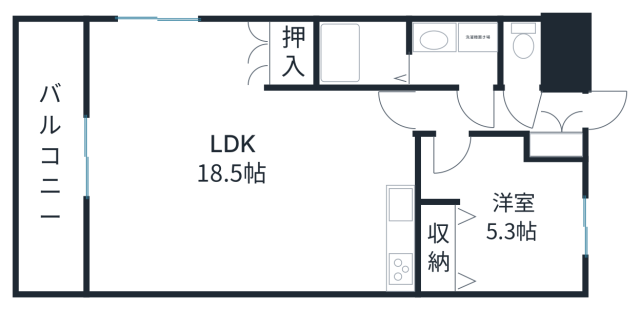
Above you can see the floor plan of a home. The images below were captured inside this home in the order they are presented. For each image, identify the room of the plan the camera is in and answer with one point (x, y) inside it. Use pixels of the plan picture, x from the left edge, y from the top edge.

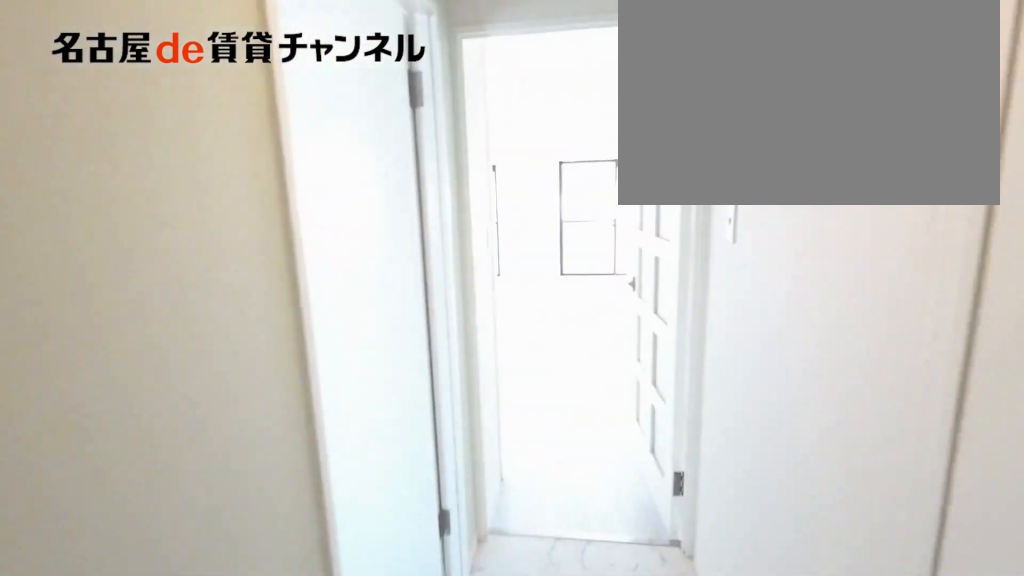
(477, 111)
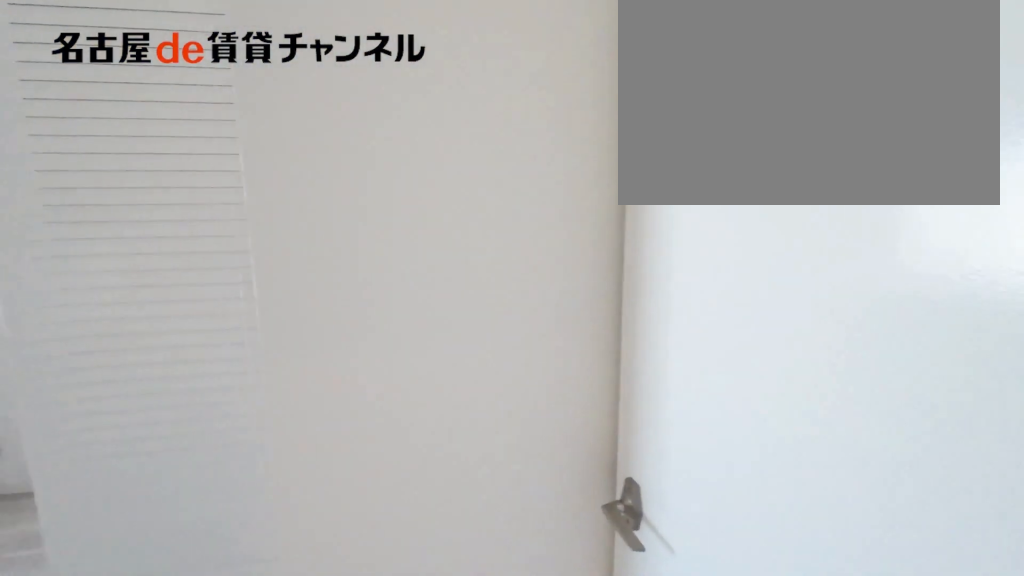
(477, 111)
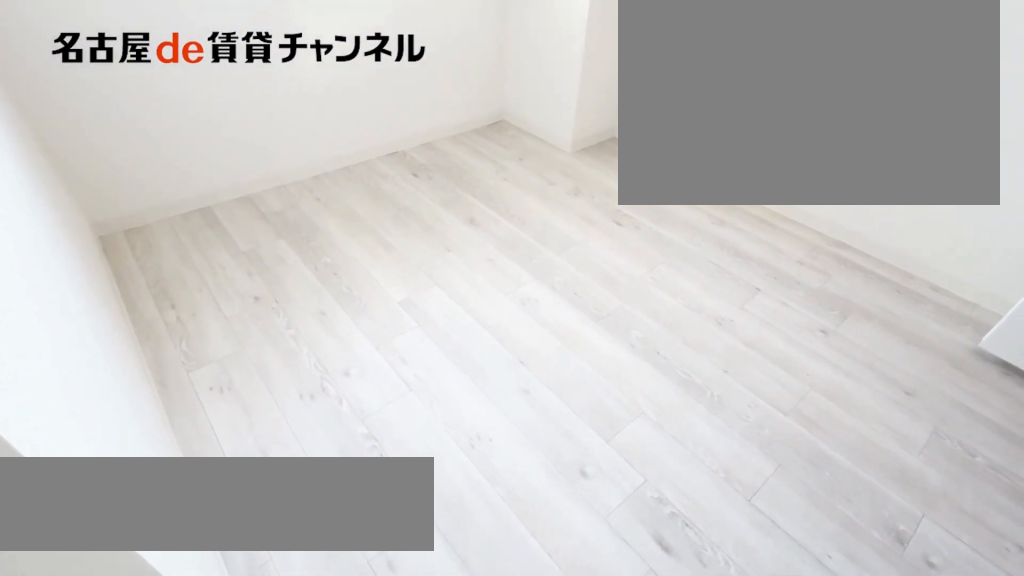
(501, 217)
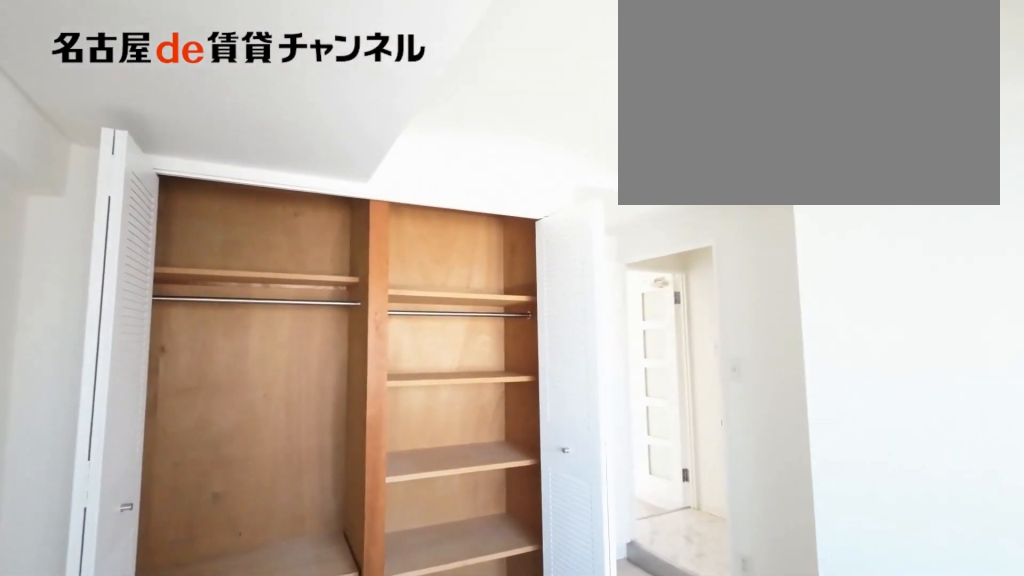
(501, 217)
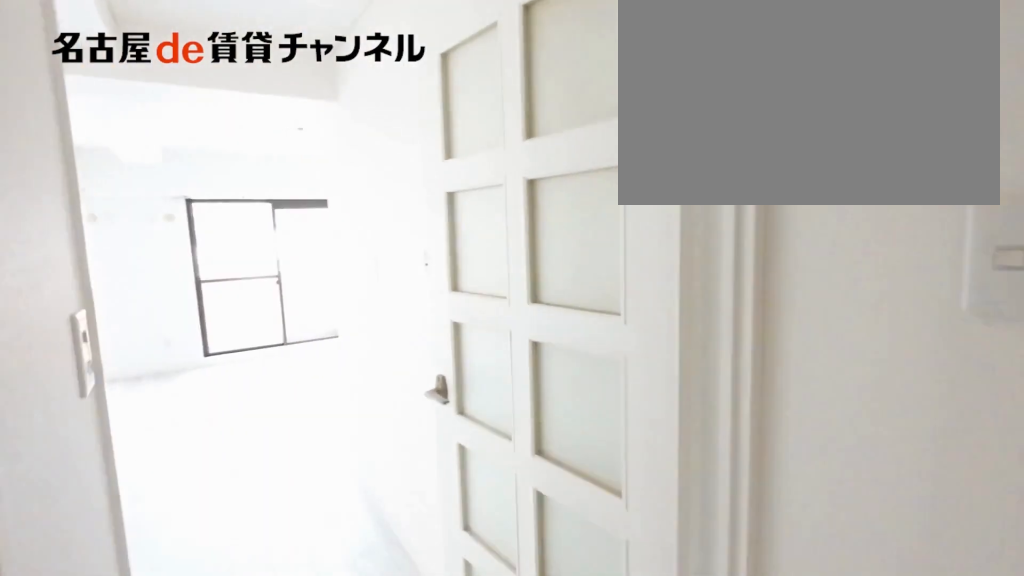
(441, 110)
